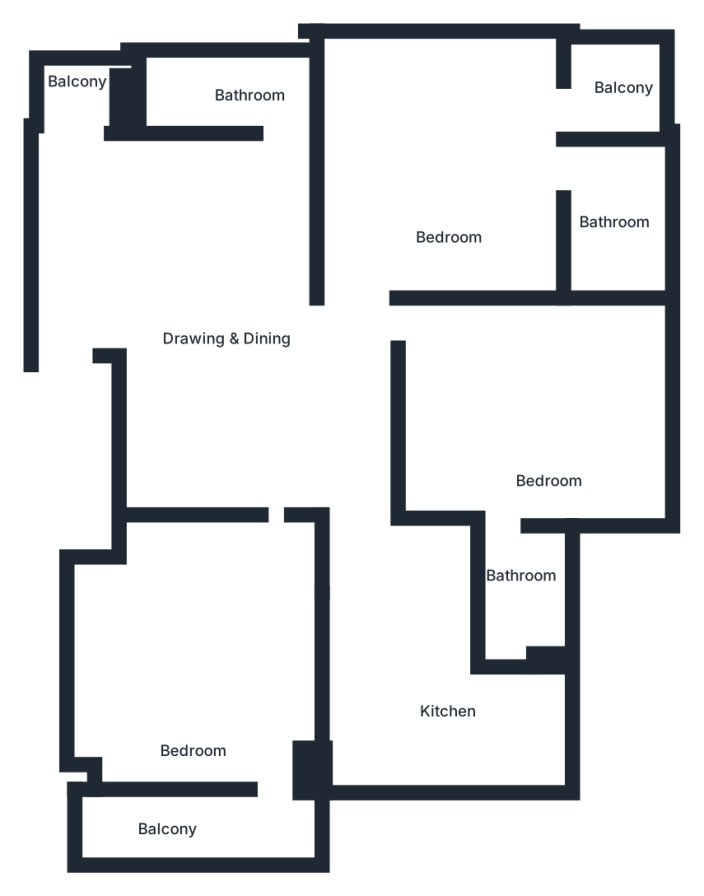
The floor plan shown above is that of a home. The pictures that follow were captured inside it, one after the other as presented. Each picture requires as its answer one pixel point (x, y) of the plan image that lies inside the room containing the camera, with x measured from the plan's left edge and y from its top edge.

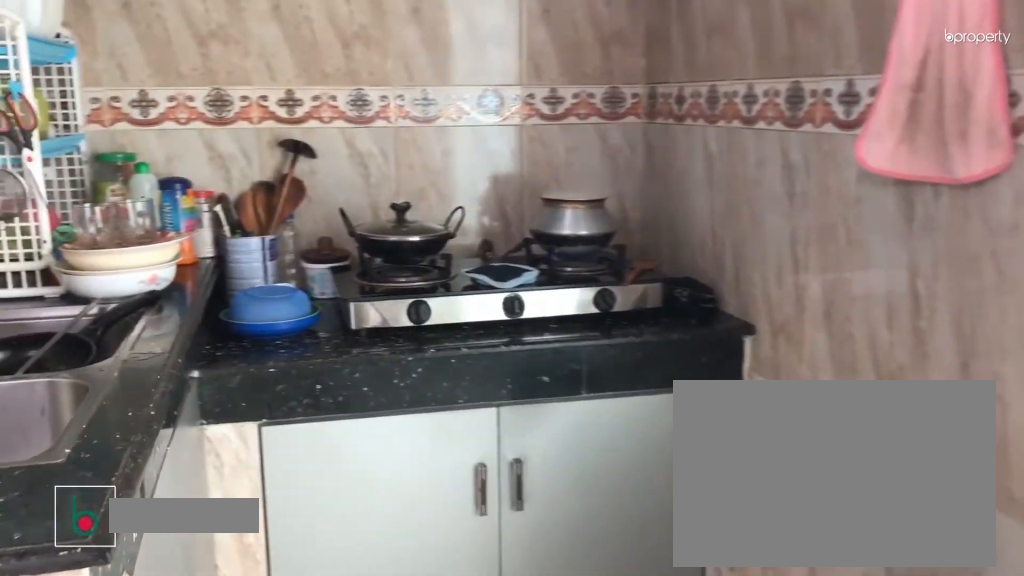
(463, 726)
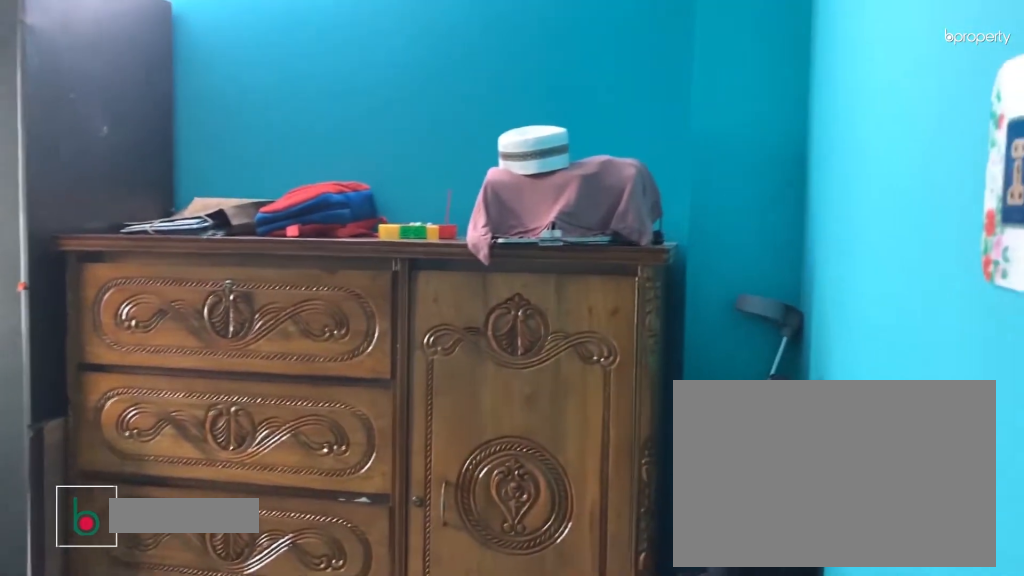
(213, 673)
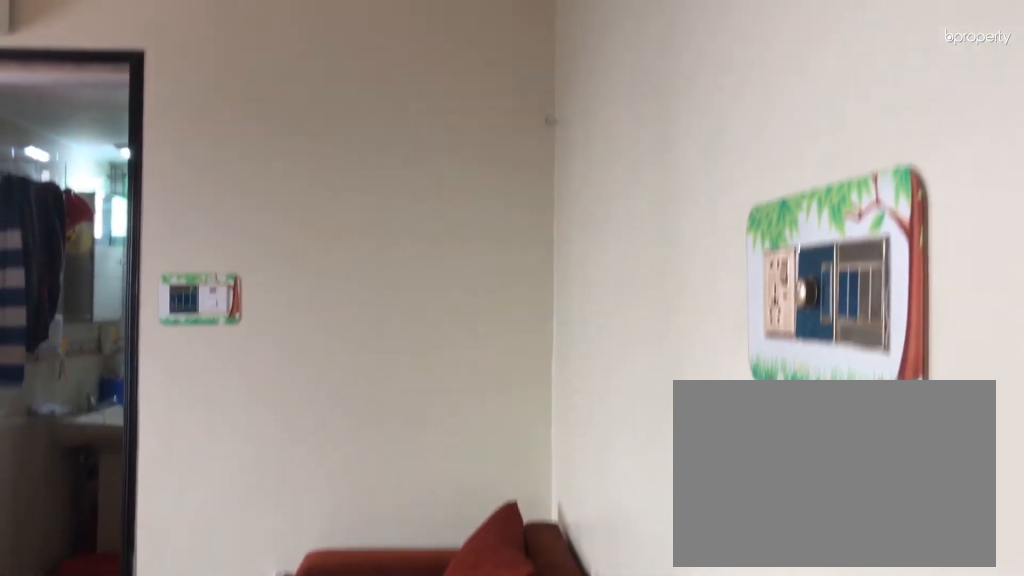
(450, 177)
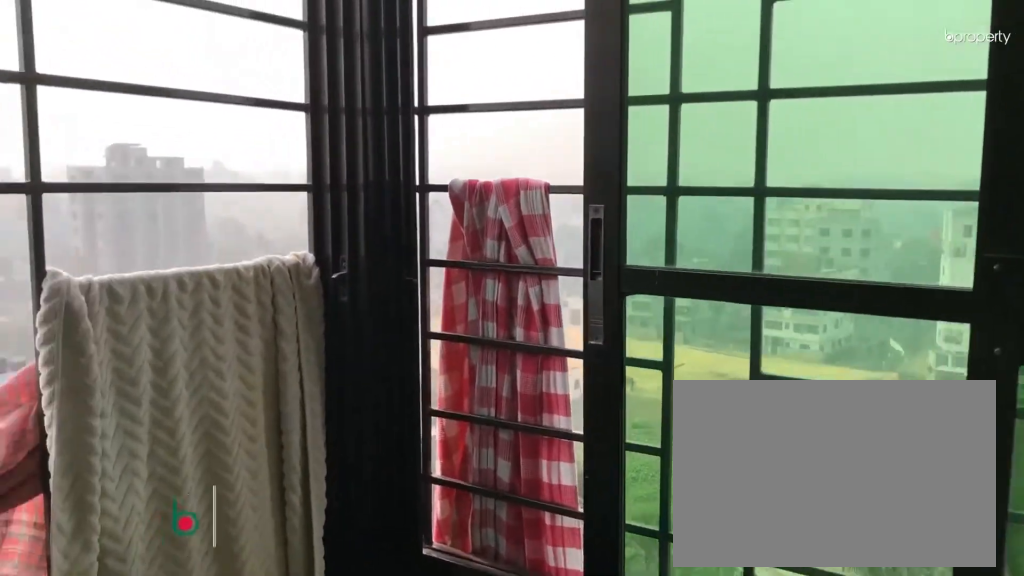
(626, 93)
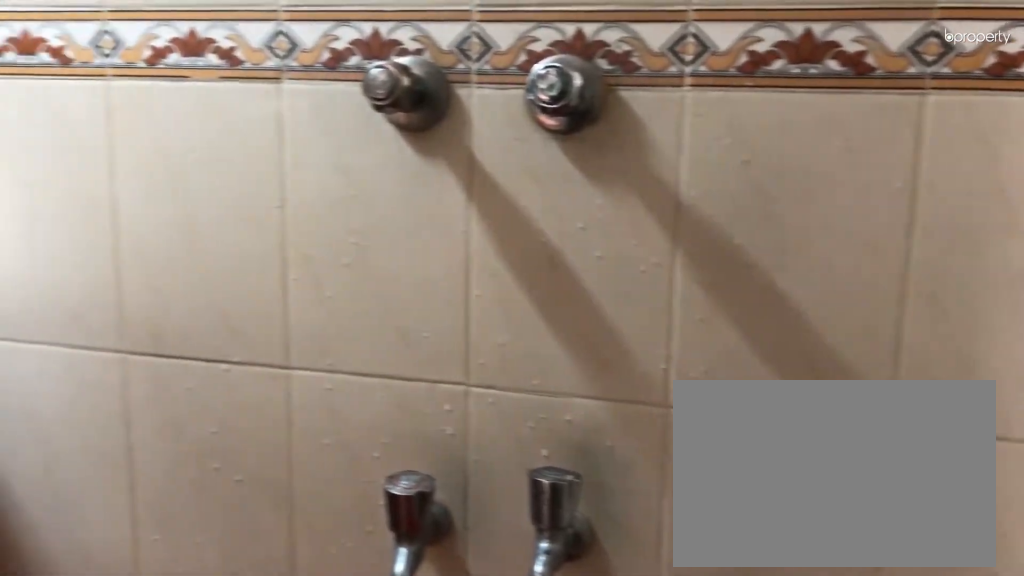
(615, 214)
